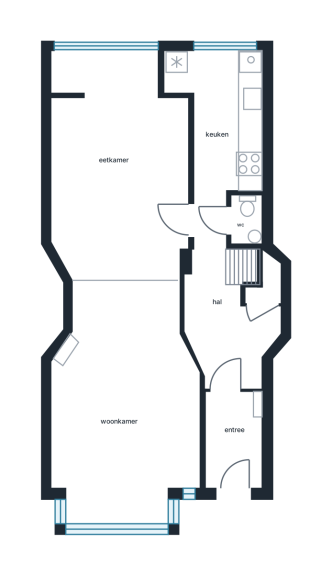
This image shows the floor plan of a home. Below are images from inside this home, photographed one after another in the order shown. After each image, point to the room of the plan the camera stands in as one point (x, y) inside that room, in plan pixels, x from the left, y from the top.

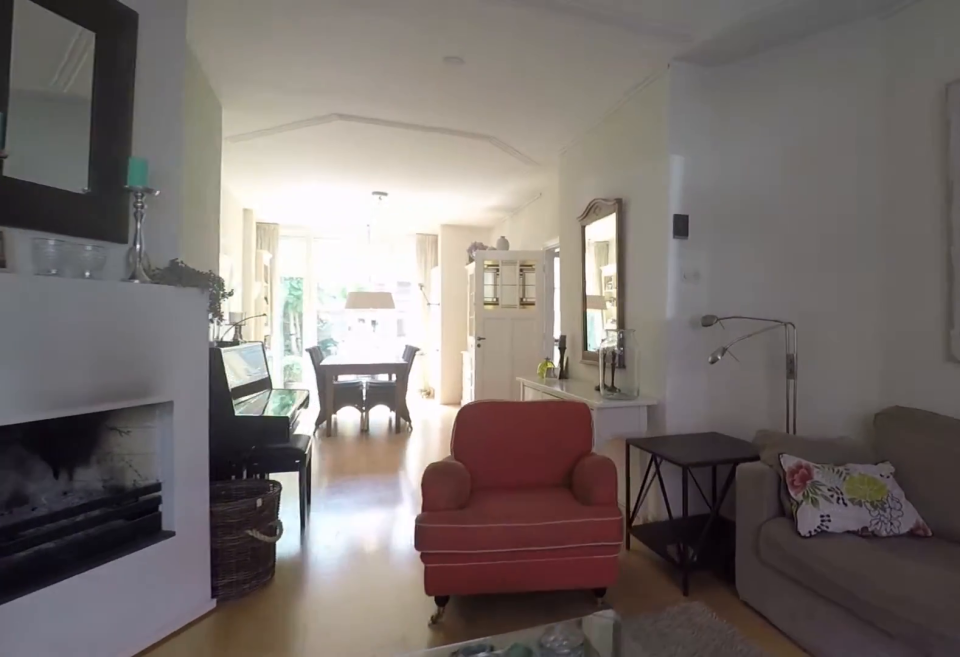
(129, 318)
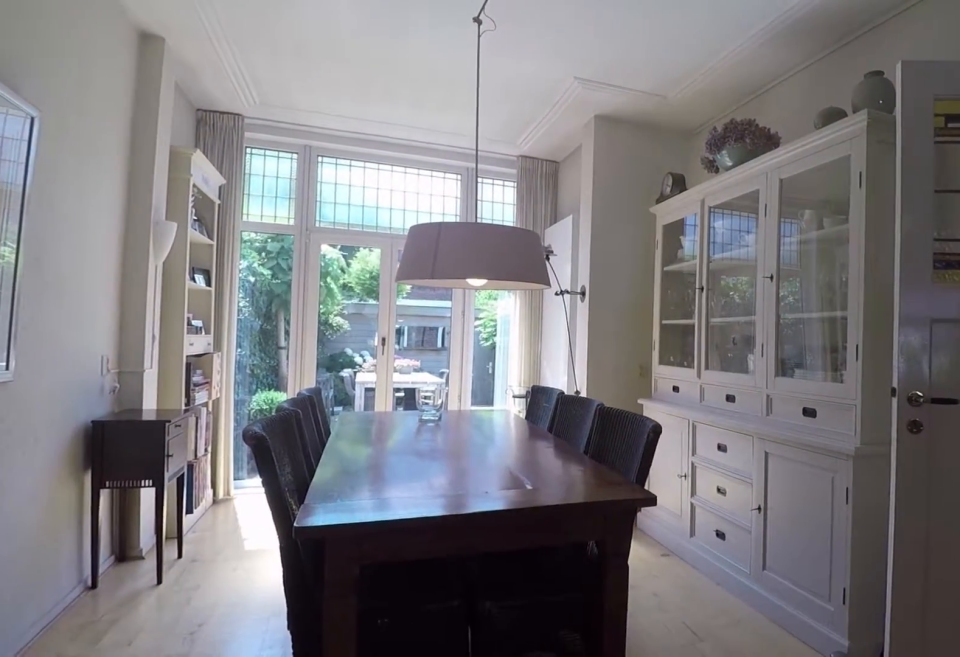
(117, 169)
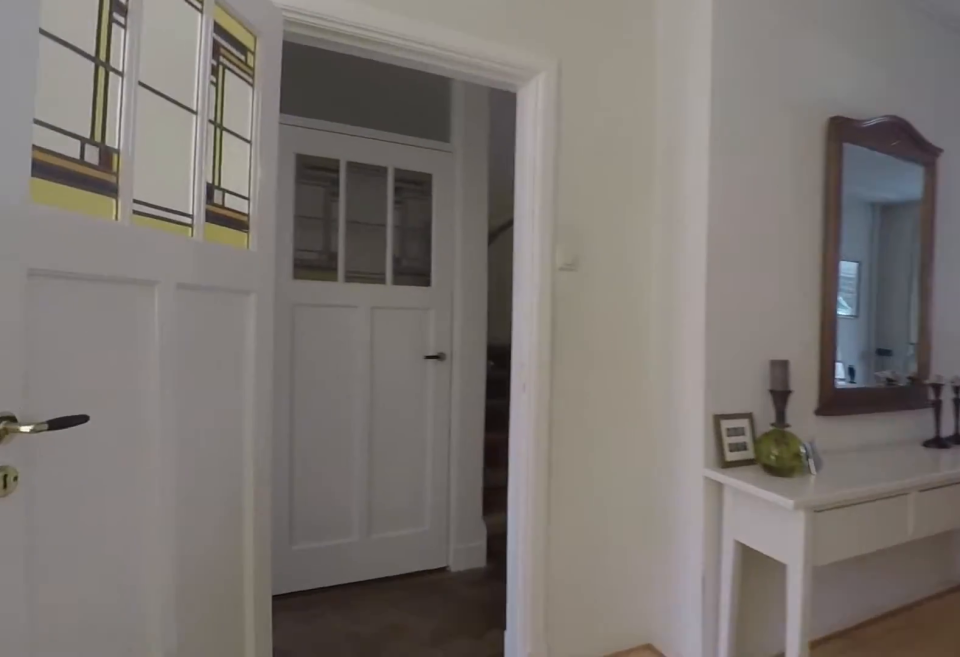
(117, 169)
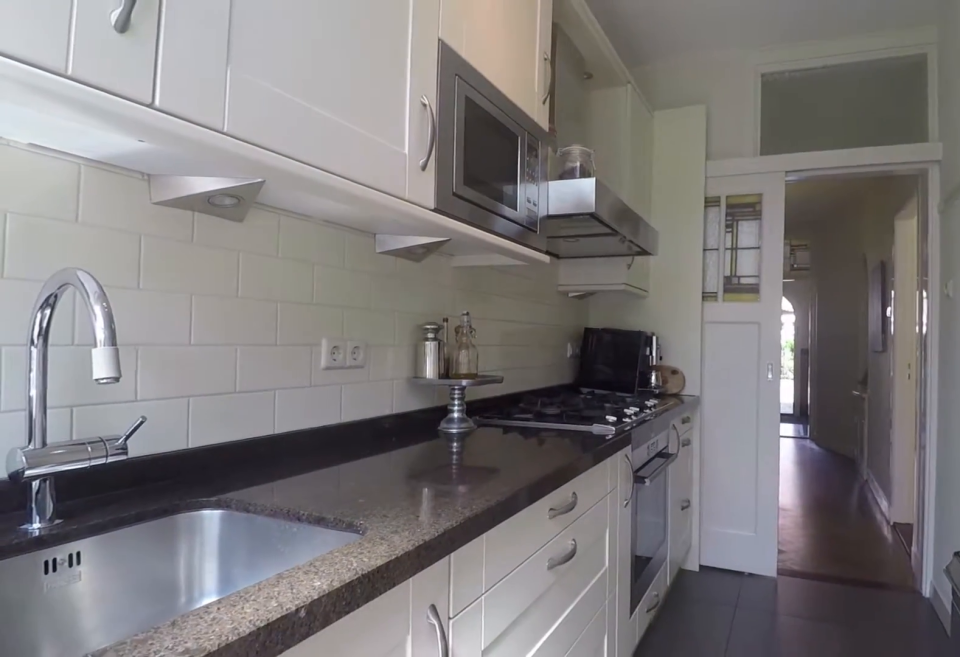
(234, 119)
